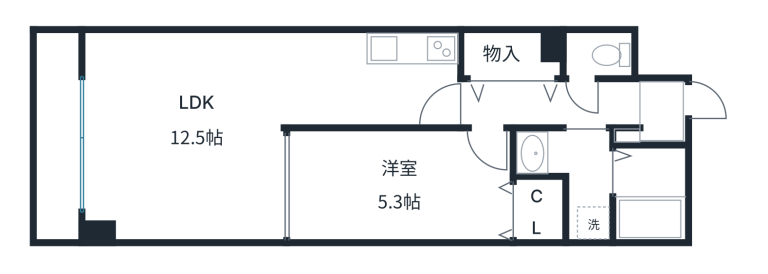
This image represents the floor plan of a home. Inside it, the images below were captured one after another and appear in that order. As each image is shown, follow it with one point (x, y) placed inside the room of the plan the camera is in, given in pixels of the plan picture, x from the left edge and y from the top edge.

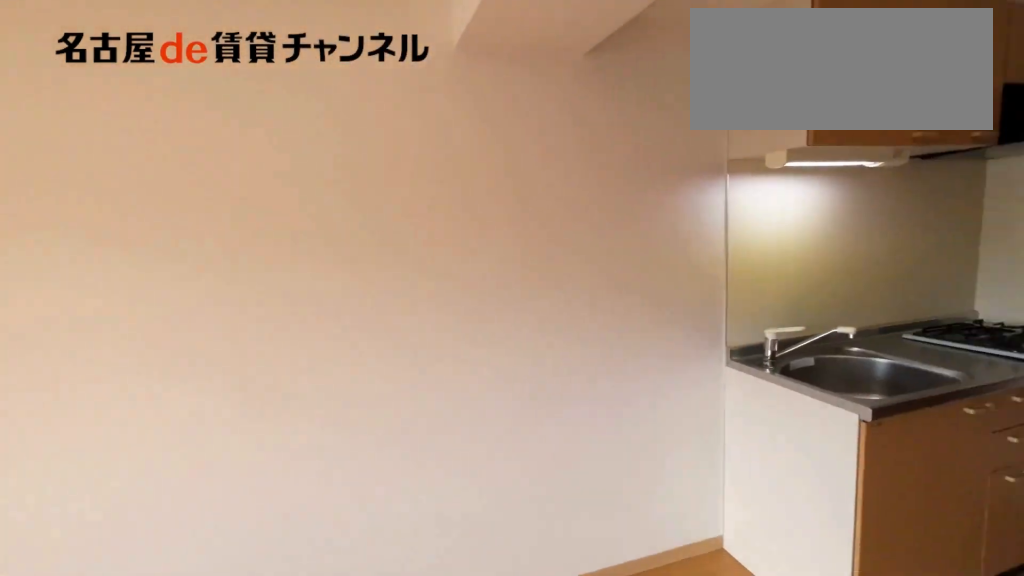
(369, 96)
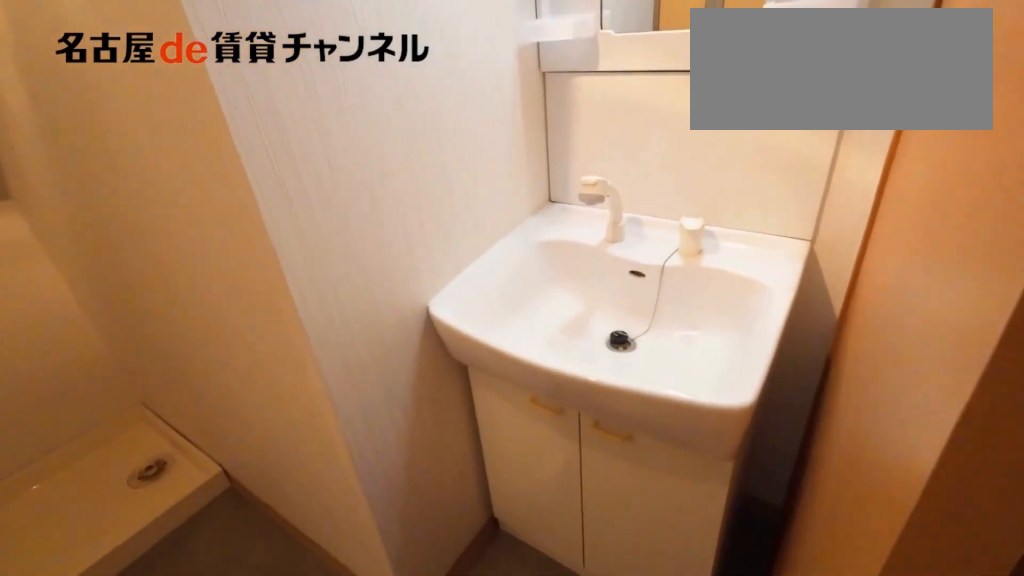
(572, 176)
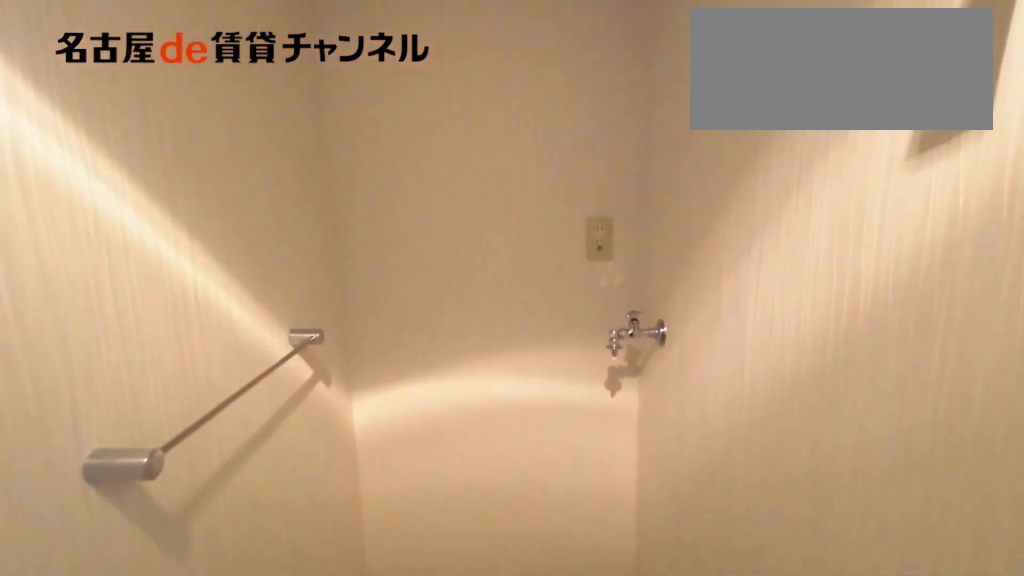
(572, 176)
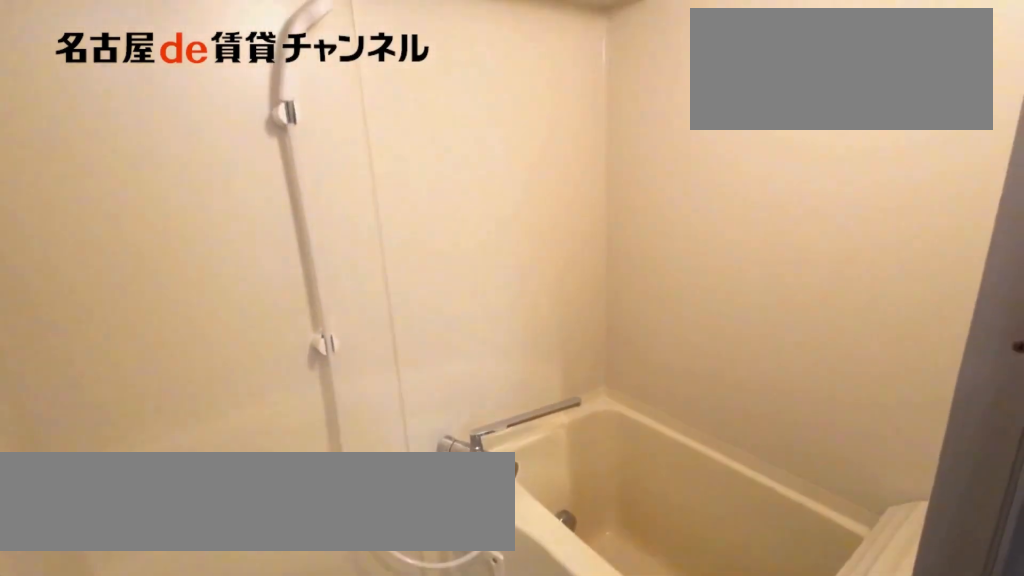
(649, 194)
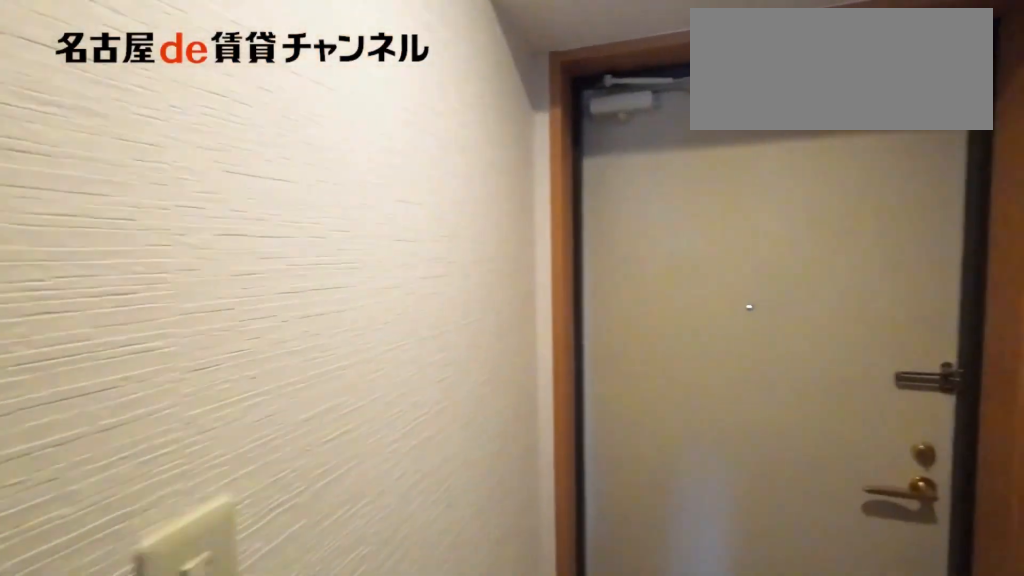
(662, 111)
